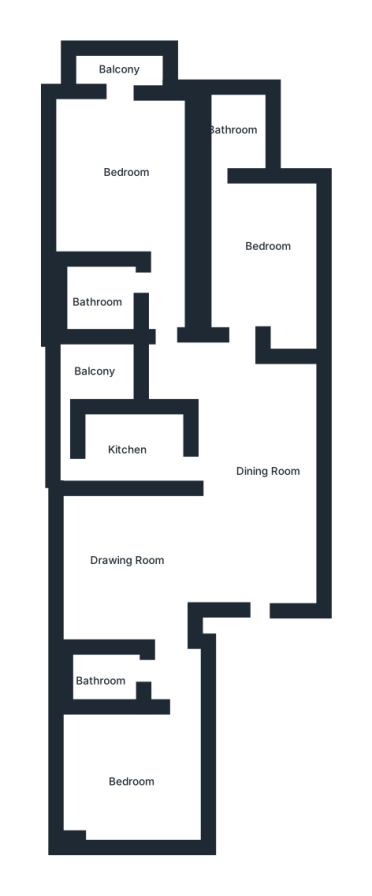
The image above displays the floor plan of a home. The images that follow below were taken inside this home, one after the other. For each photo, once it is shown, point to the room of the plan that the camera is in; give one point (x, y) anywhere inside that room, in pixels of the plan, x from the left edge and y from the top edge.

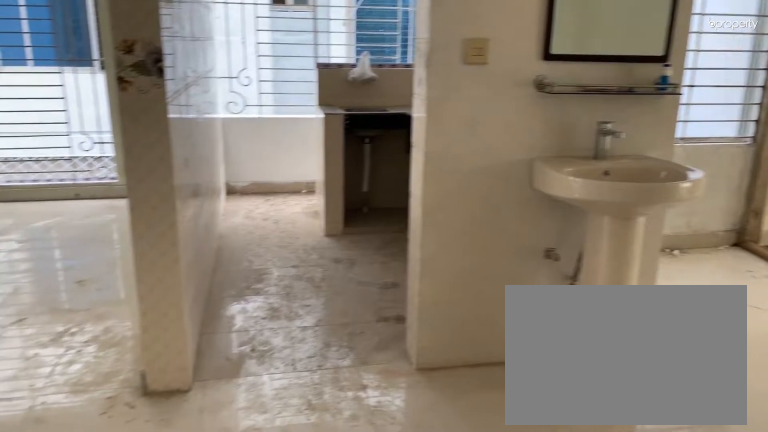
(255, 459)
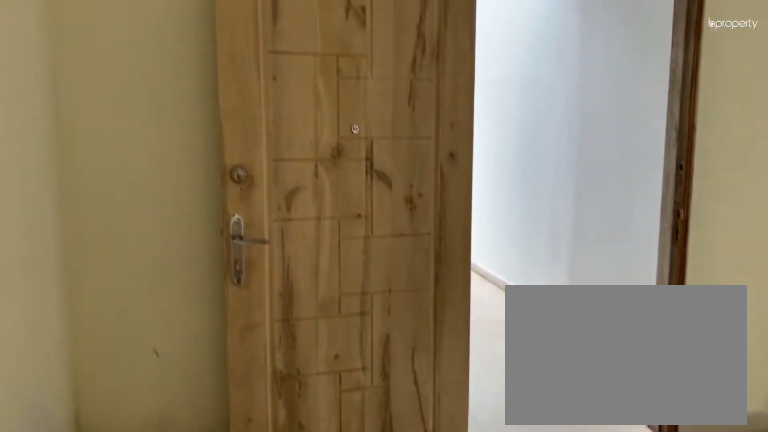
(255, 459)
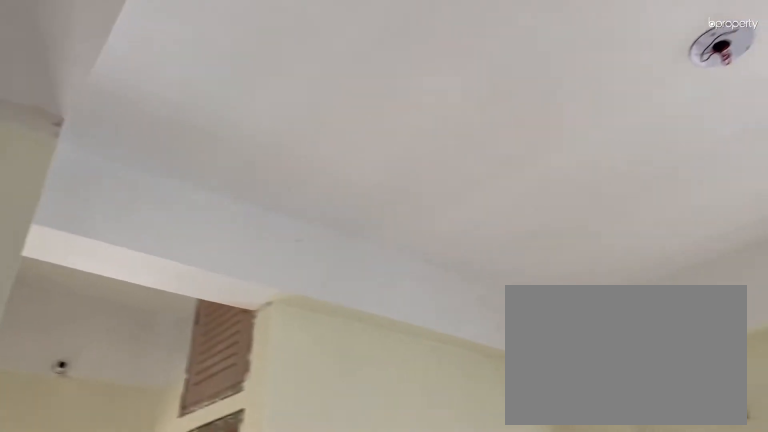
(119, 553)
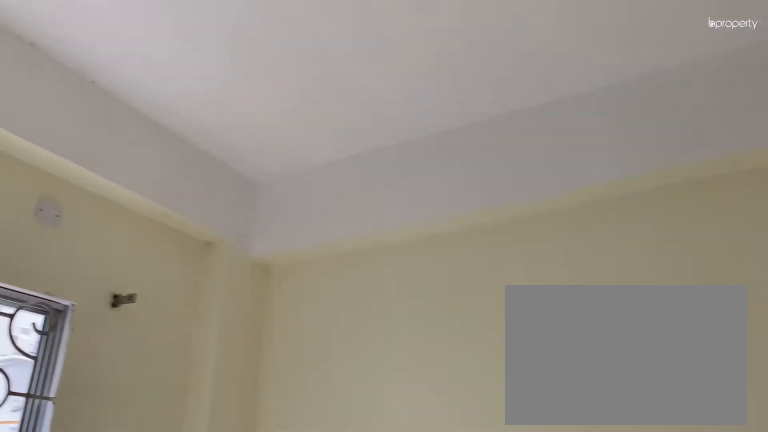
(130, 778)
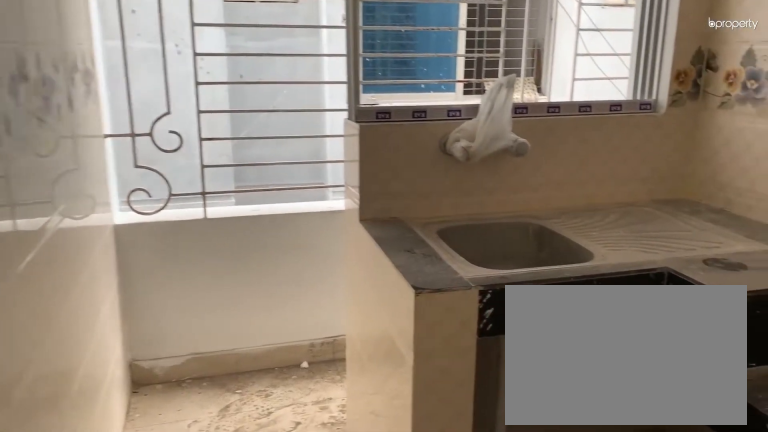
(132, 445)
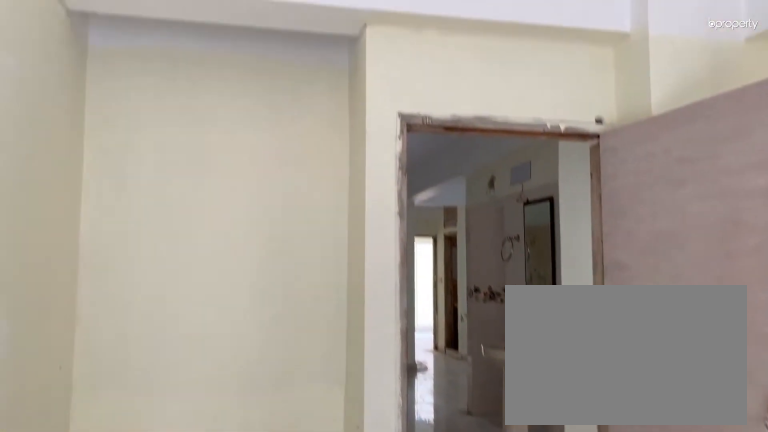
(255, 256)
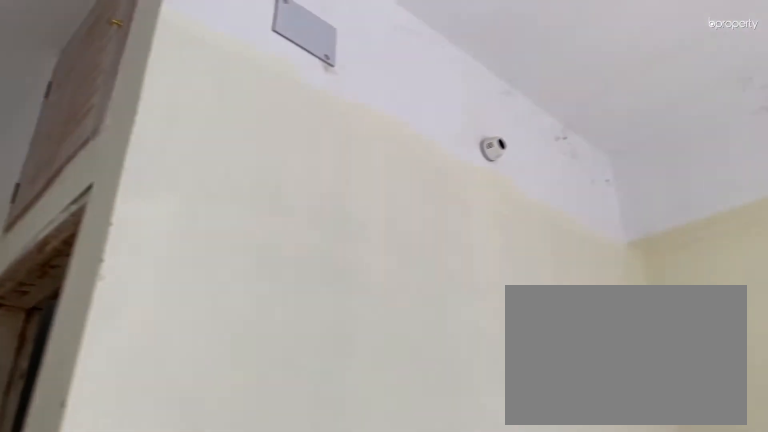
(117, 161)
